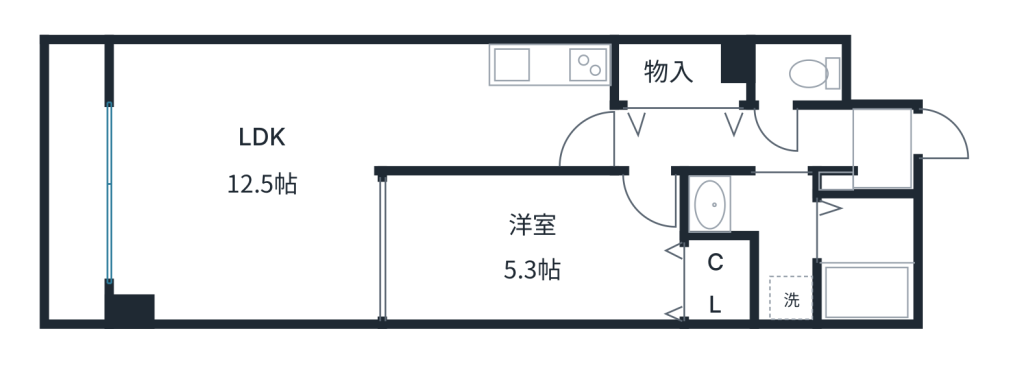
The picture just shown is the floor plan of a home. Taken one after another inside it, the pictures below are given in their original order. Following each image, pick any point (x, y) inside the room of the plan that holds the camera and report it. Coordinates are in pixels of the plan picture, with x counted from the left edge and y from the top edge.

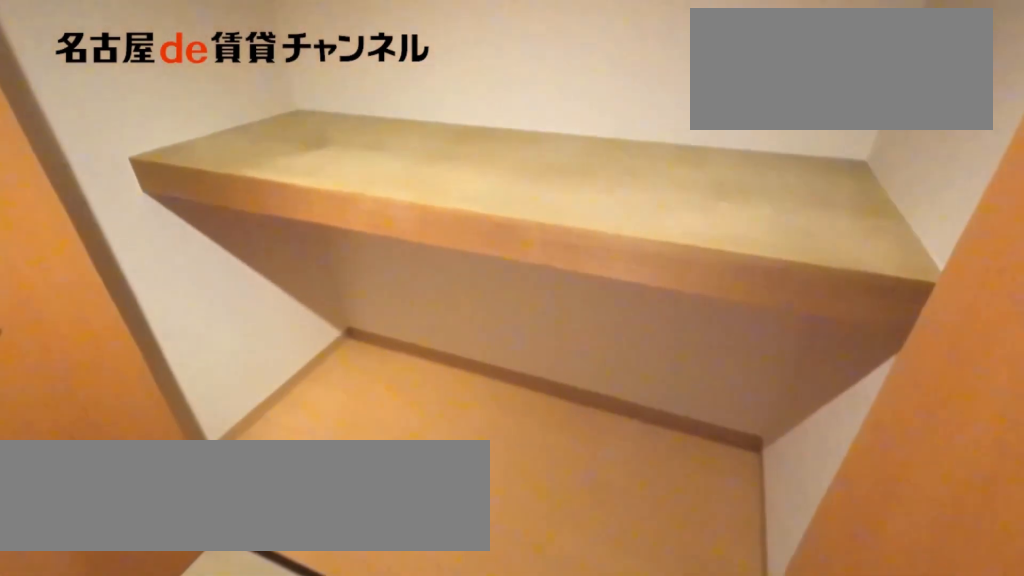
(676, 75)
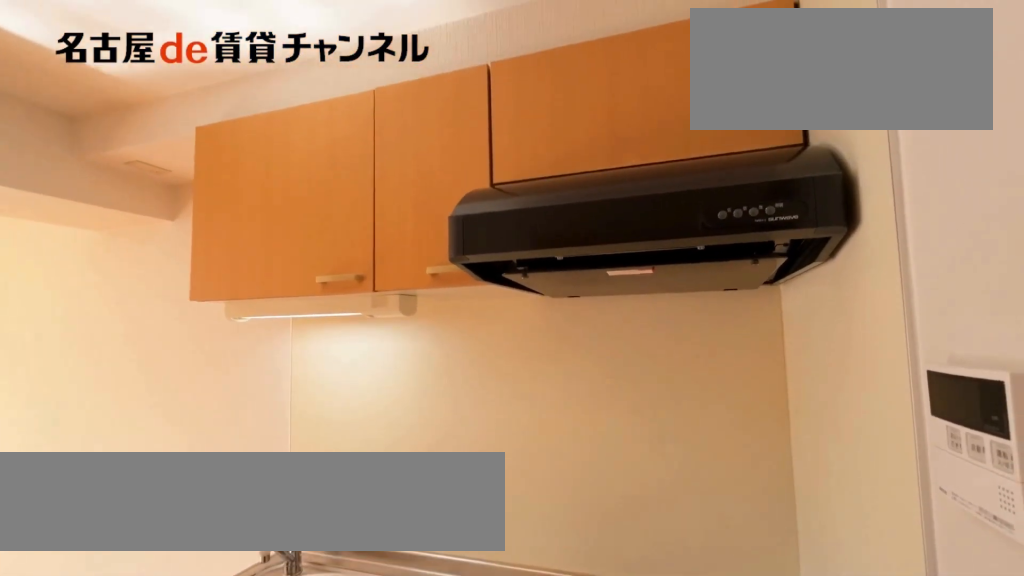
(550, 67)
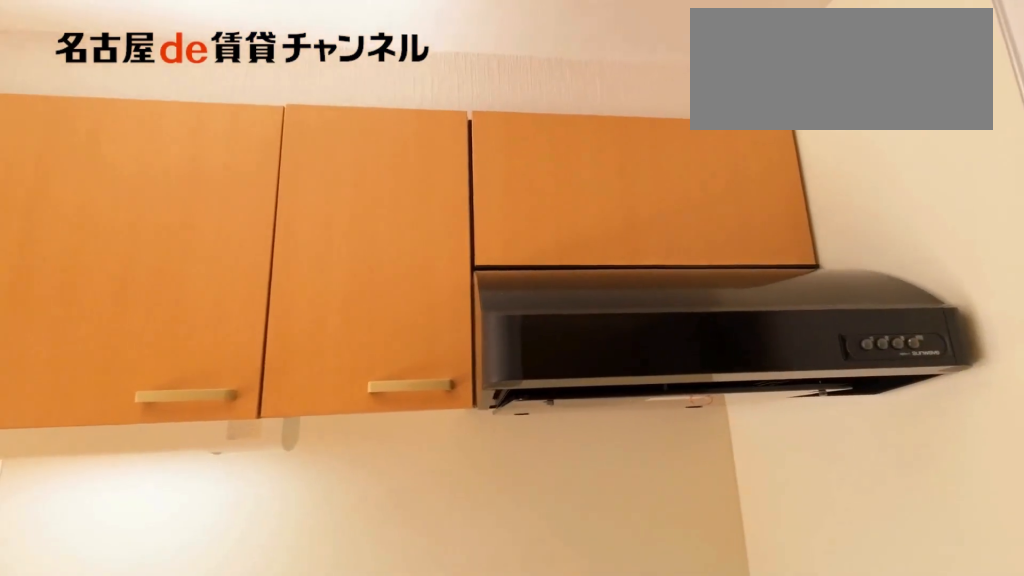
(550, 67)
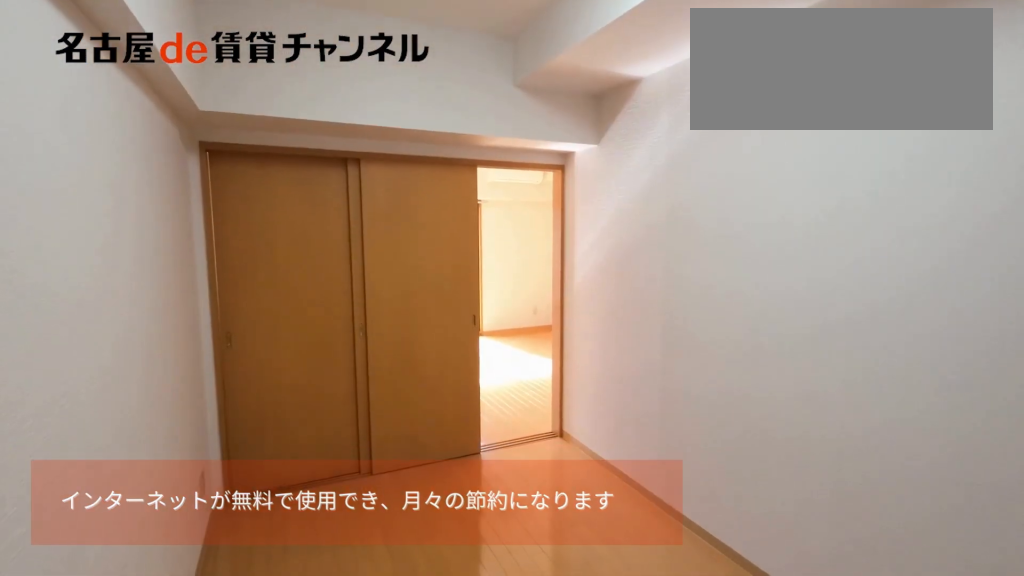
(533, 249)
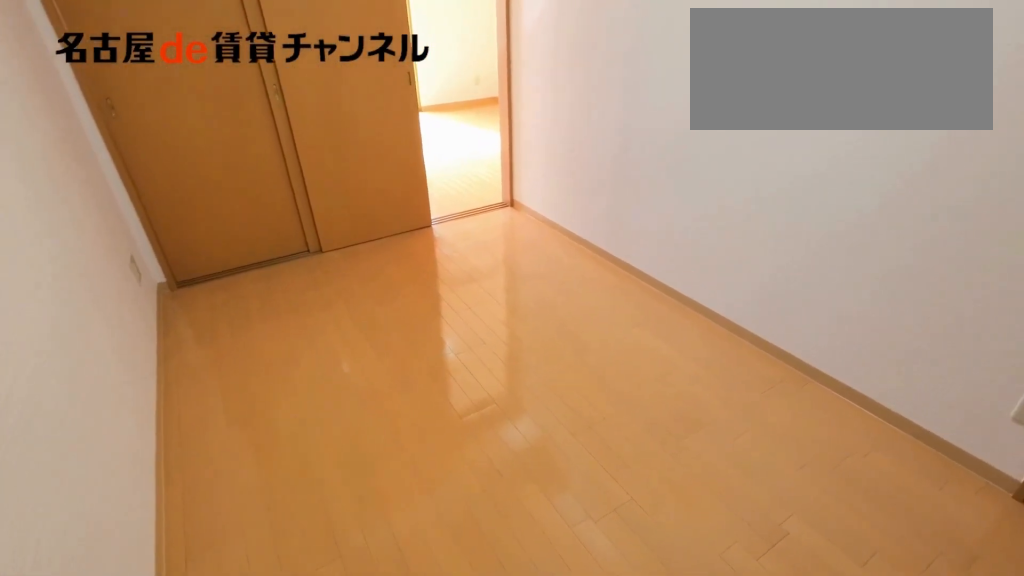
(533, 249)
